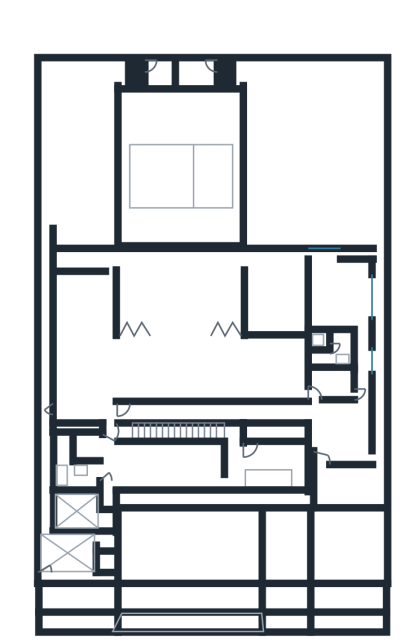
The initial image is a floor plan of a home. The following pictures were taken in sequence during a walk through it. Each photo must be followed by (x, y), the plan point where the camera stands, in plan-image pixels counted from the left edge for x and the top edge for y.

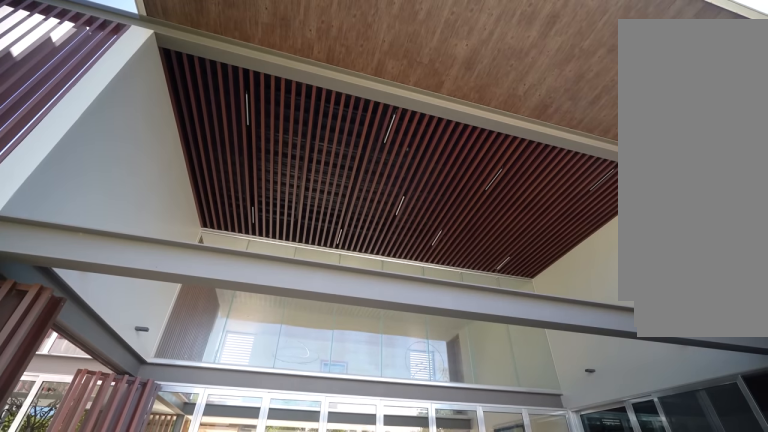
(238, 232)
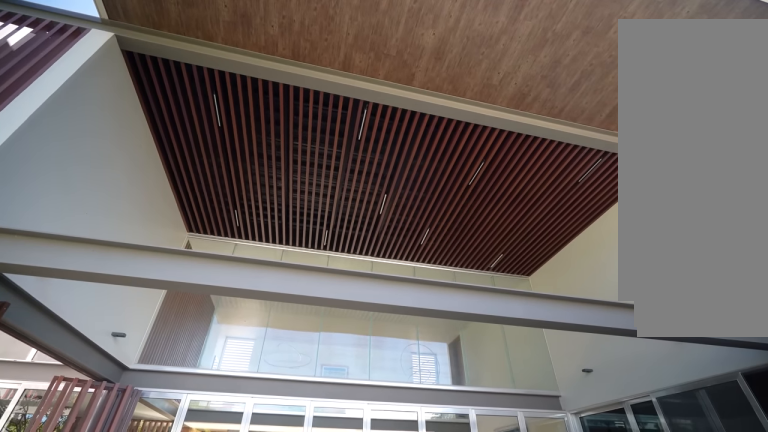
(185, 243)
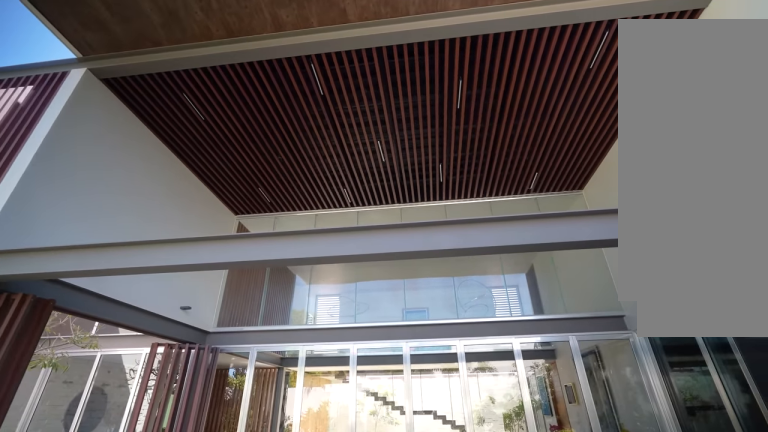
(185, 239)
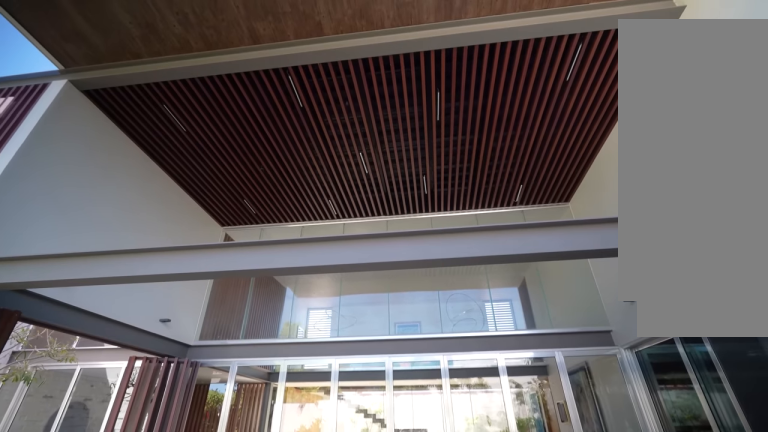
(186, 238)
